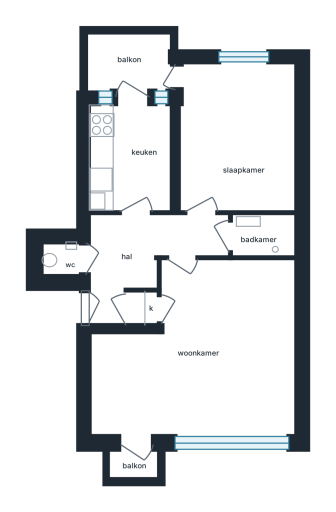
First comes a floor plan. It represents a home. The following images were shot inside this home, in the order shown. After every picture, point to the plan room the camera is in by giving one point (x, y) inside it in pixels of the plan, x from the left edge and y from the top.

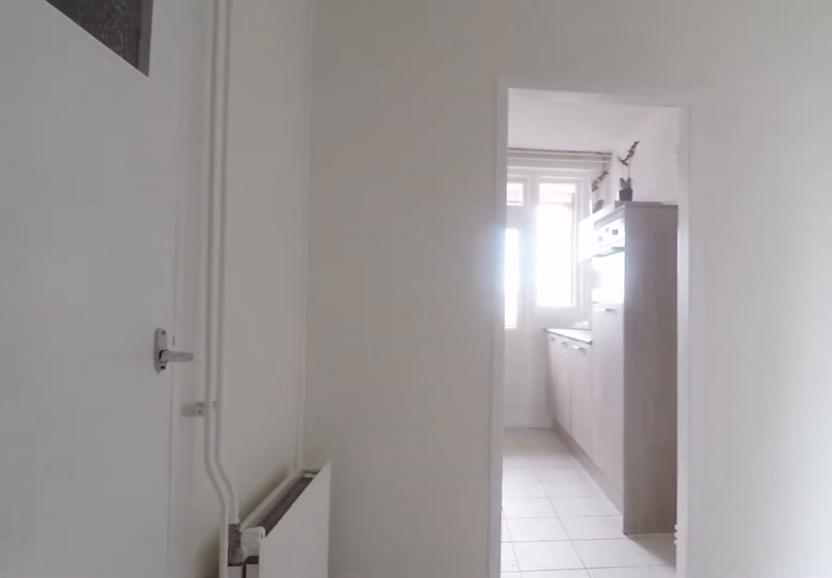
(141, 255)
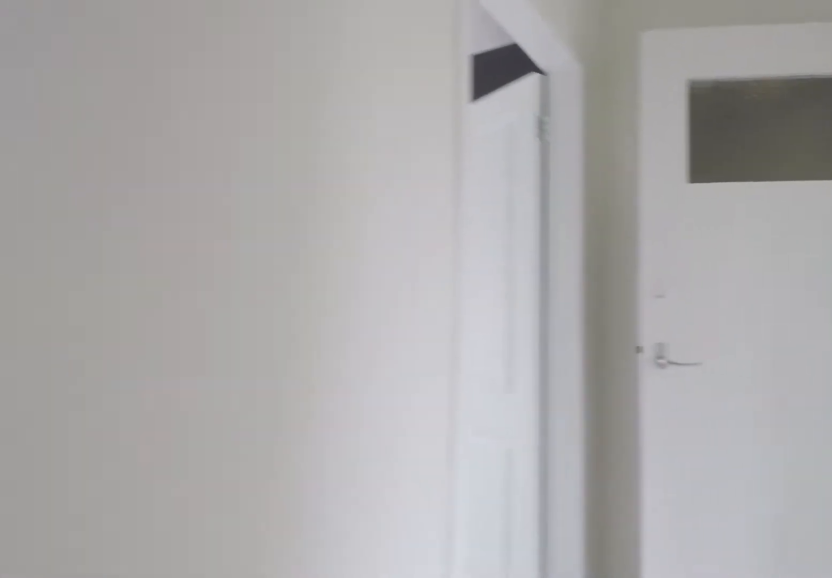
(141, 255)
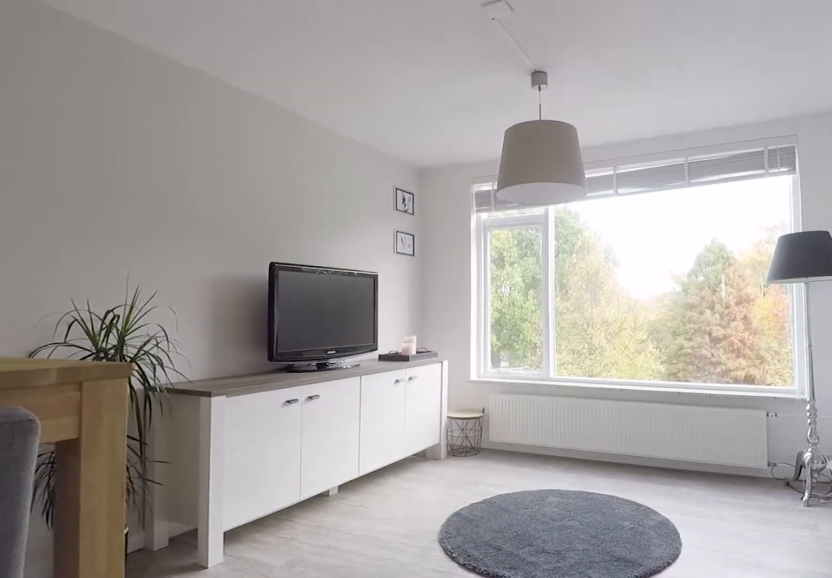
(100, 423)
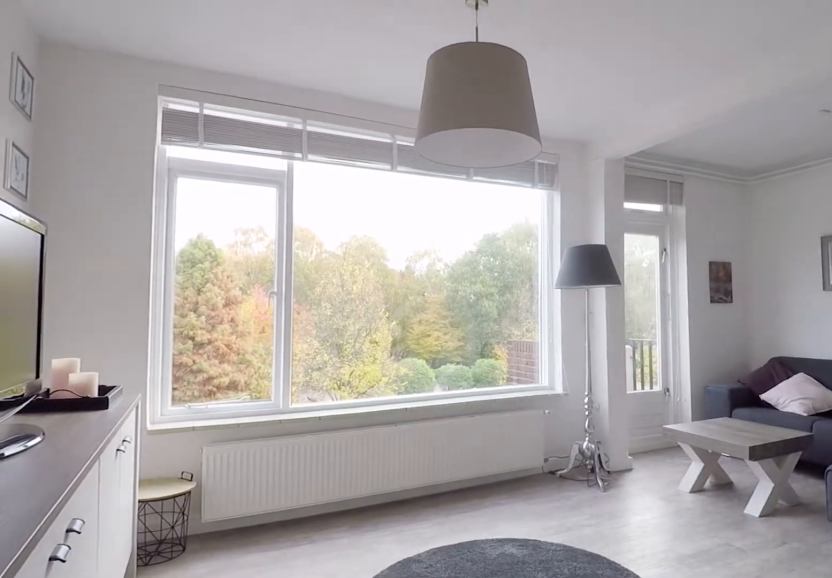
(243, 339)
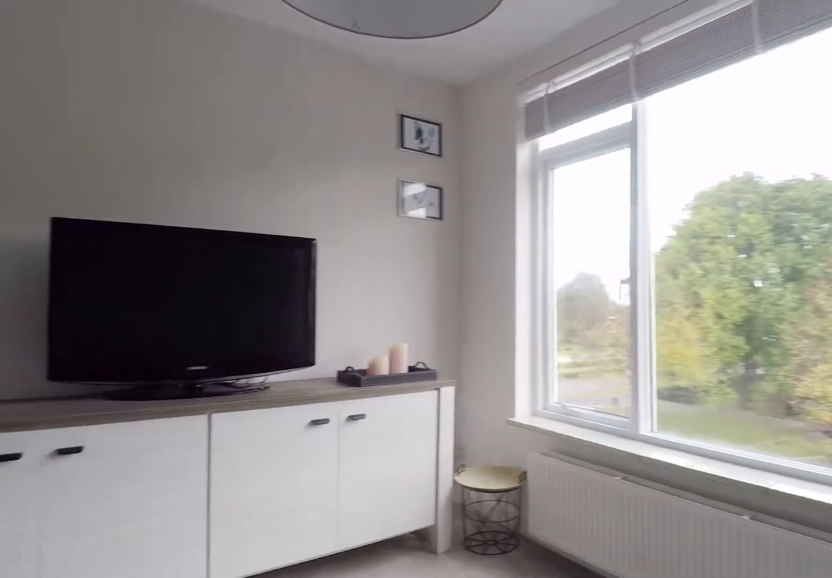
(280, 380)
